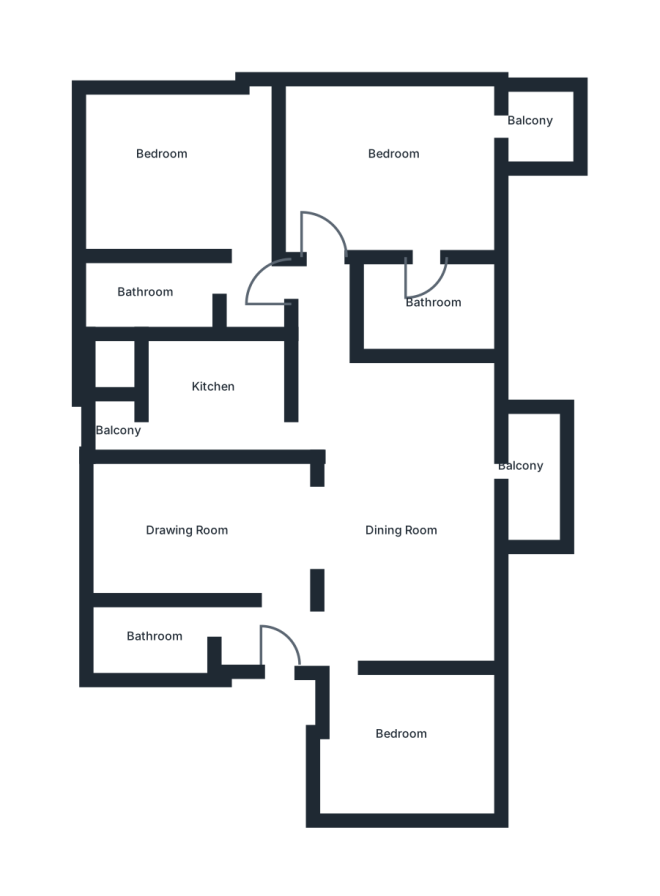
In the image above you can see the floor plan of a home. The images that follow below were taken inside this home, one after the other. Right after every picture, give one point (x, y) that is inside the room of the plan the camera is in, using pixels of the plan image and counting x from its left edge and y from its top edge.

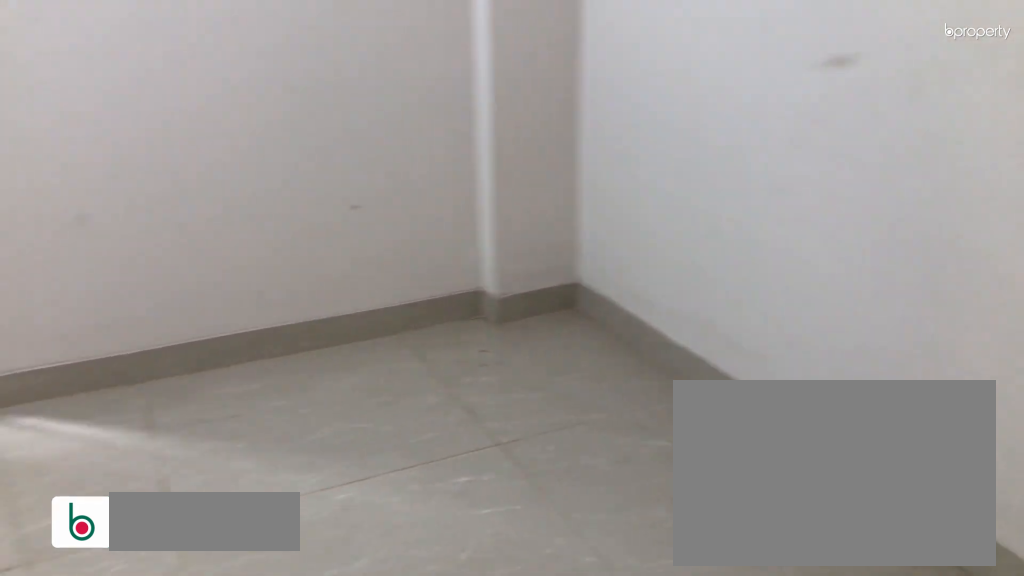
(382, 750)
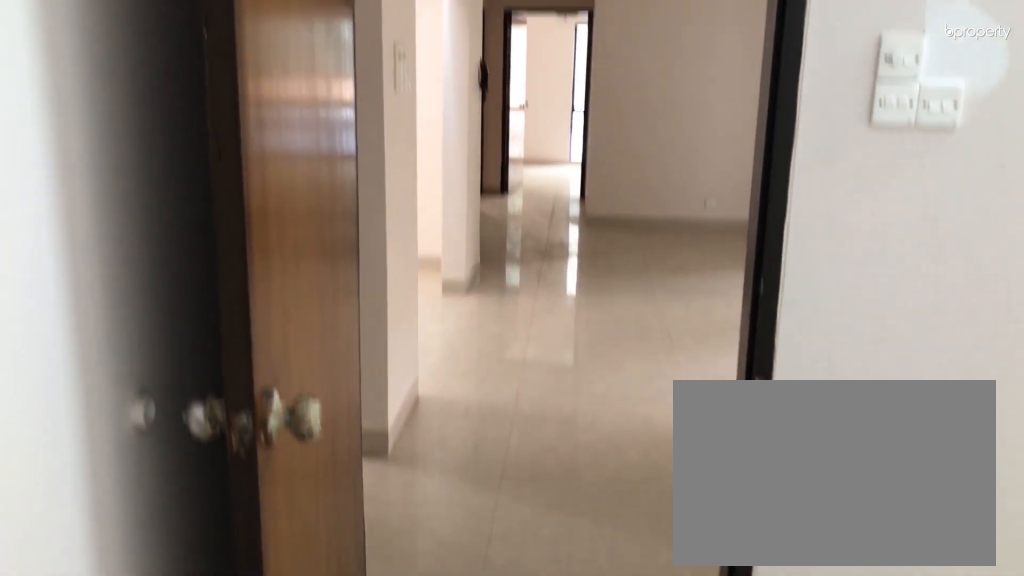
(382, 750)
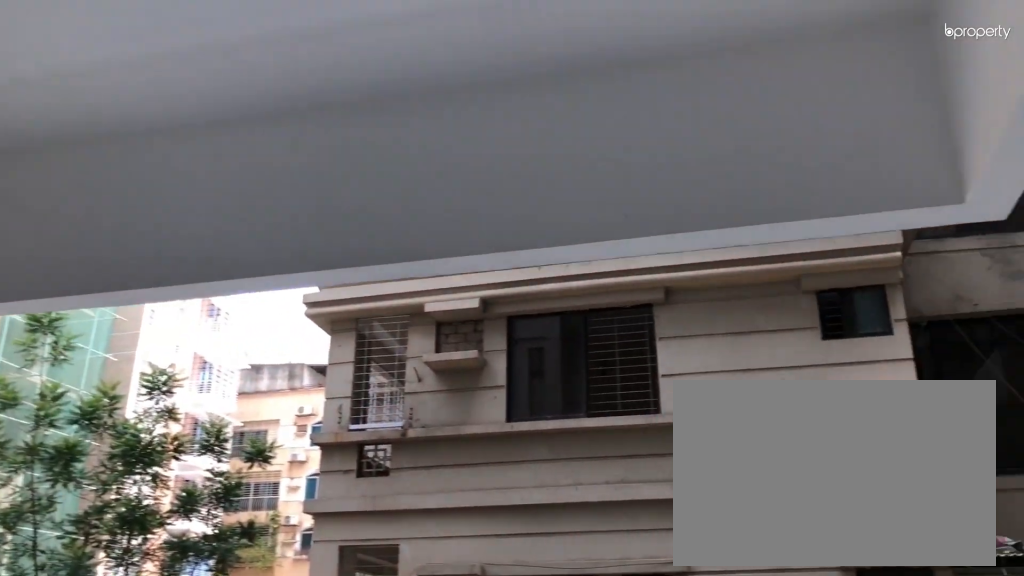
(533, 463)
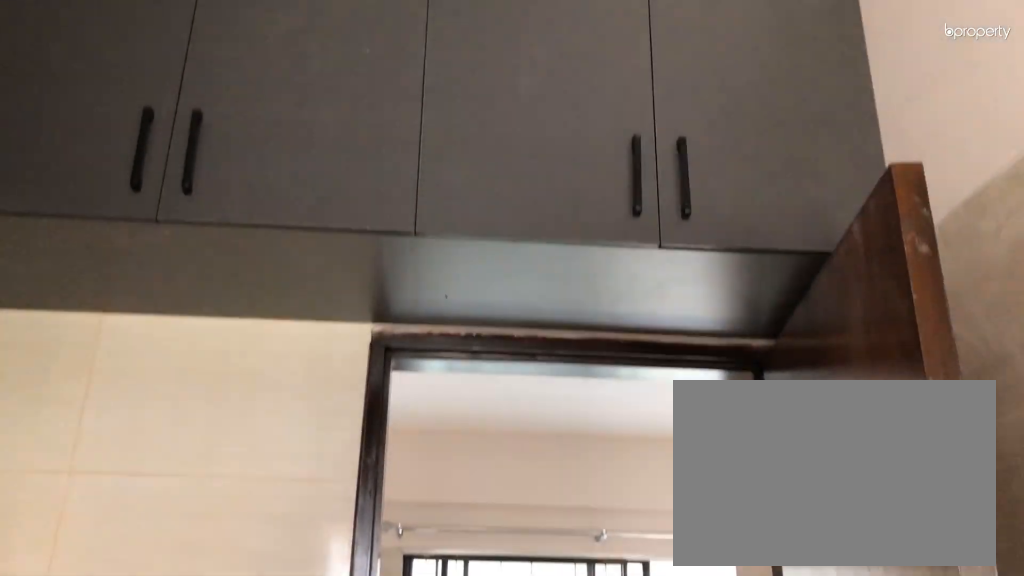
(234, 410)
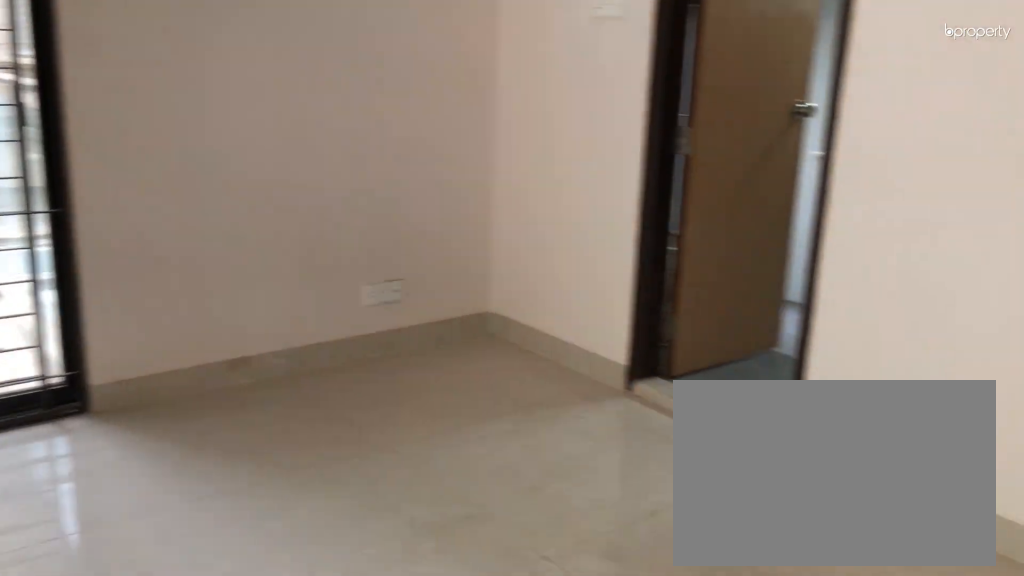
(404, 157)
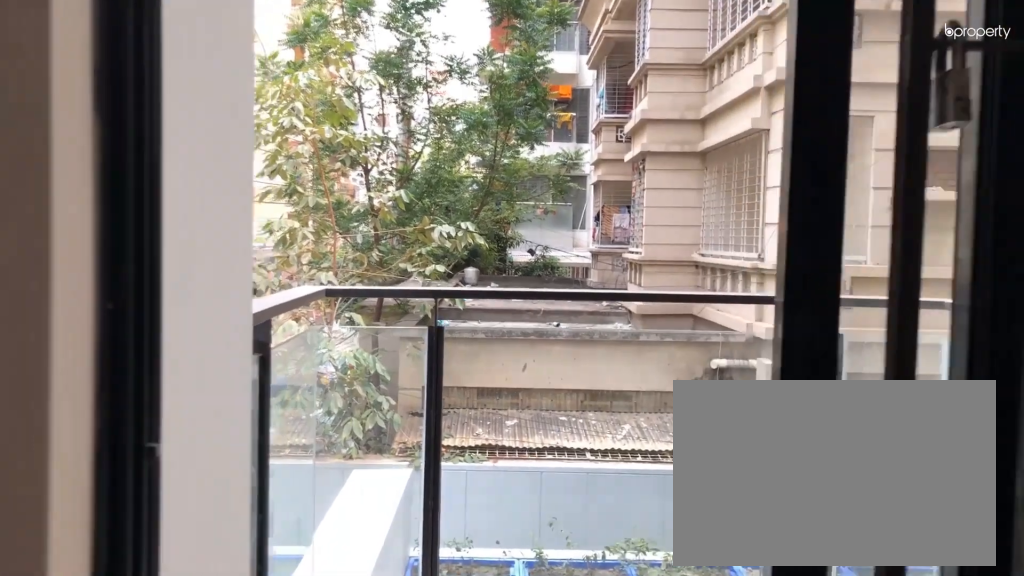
(535, 130)
